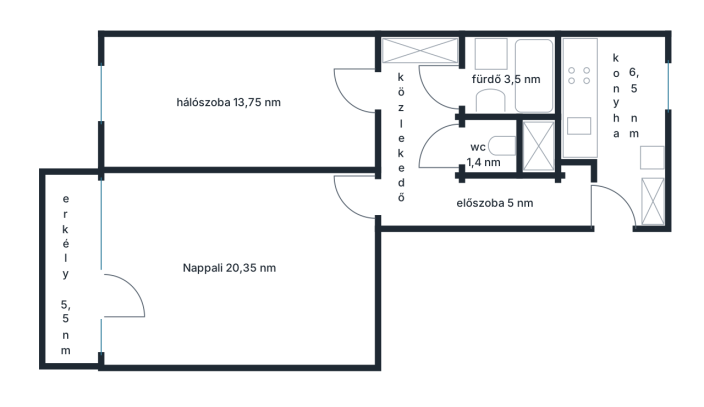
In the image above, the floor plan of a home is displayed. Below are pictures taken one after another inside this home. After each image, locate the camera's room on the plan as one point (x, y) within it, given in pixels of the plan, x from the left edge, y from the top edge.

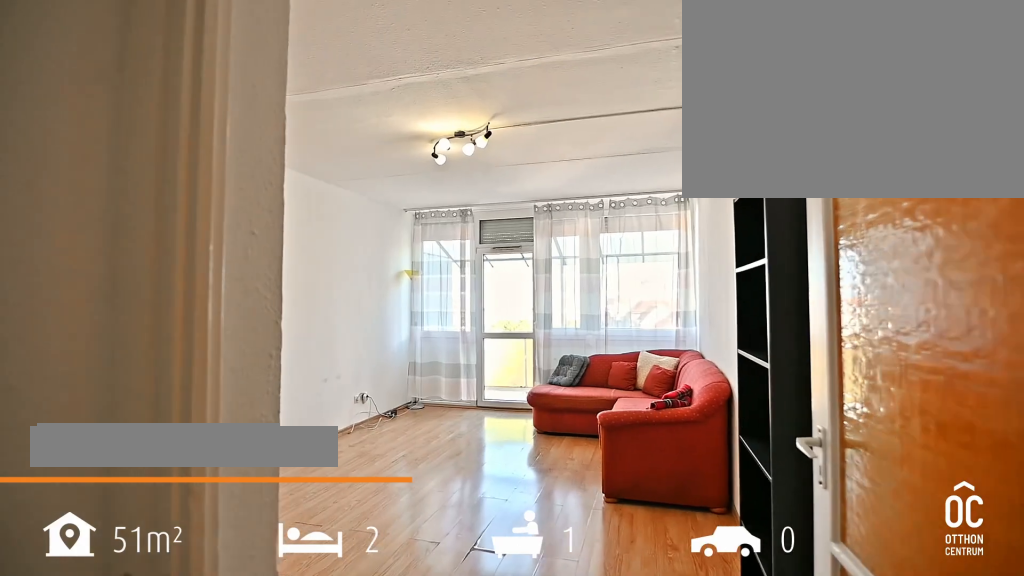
(235, 271)
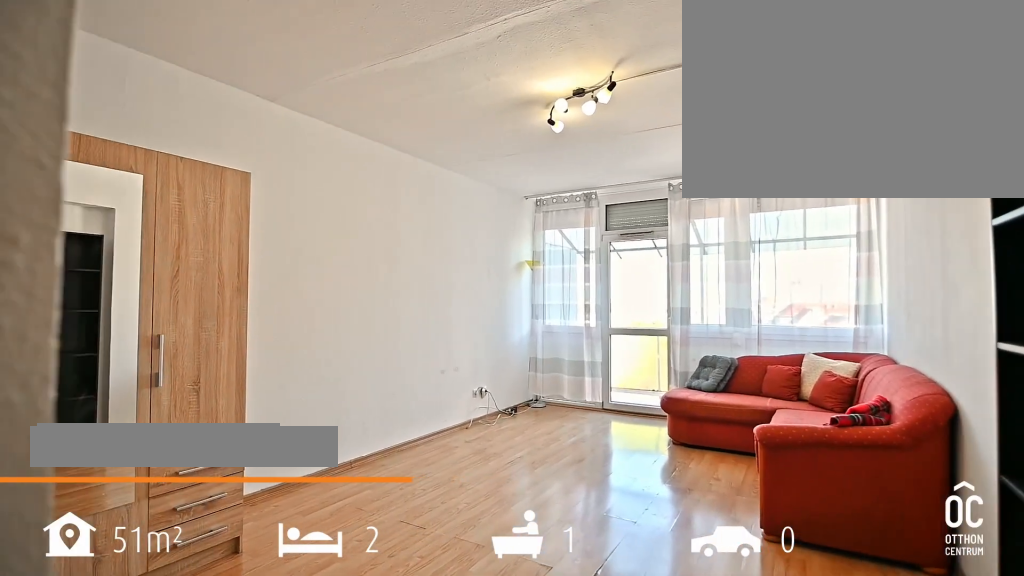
(235, 271)
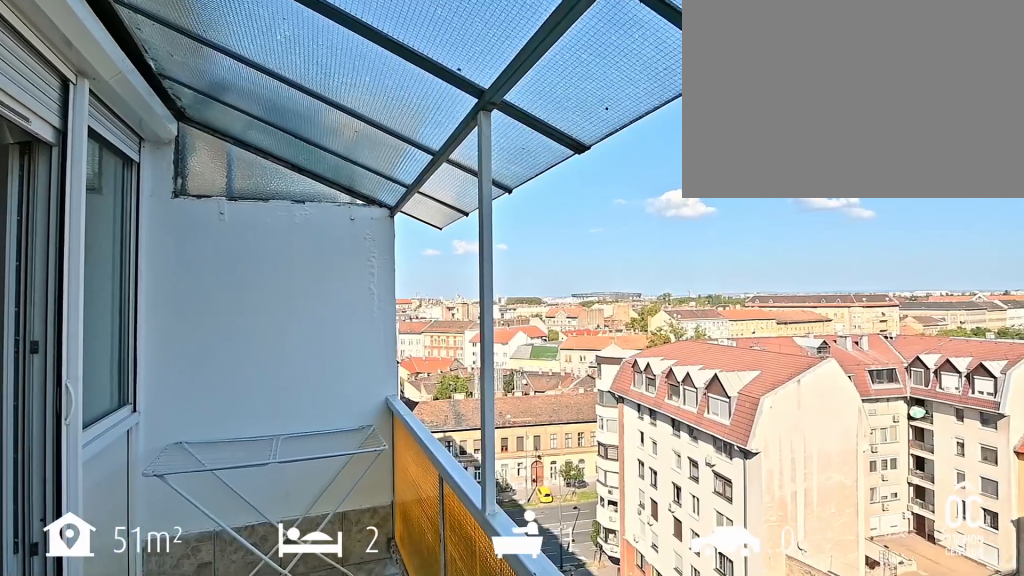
(70, 272)
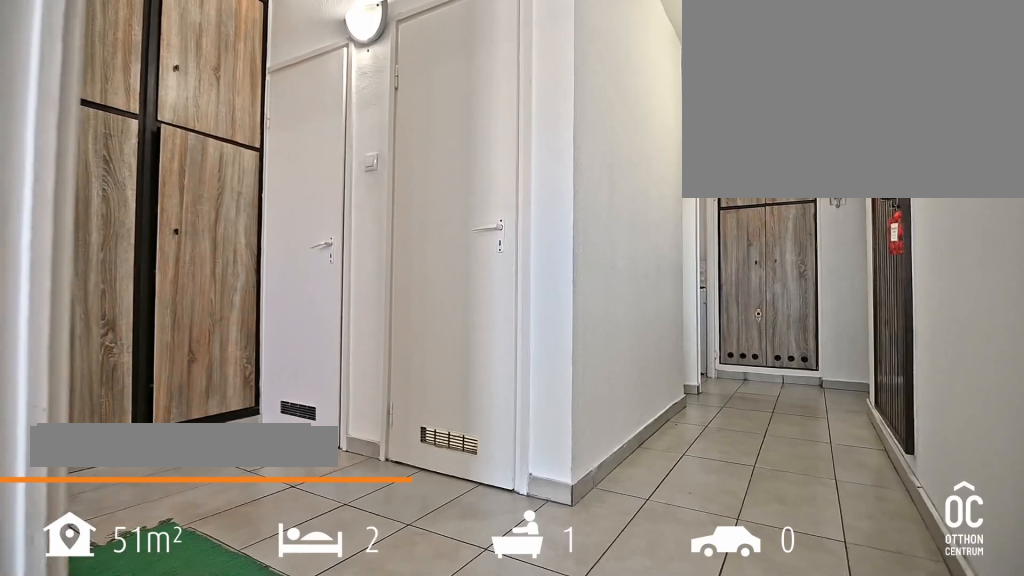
(416, 192)
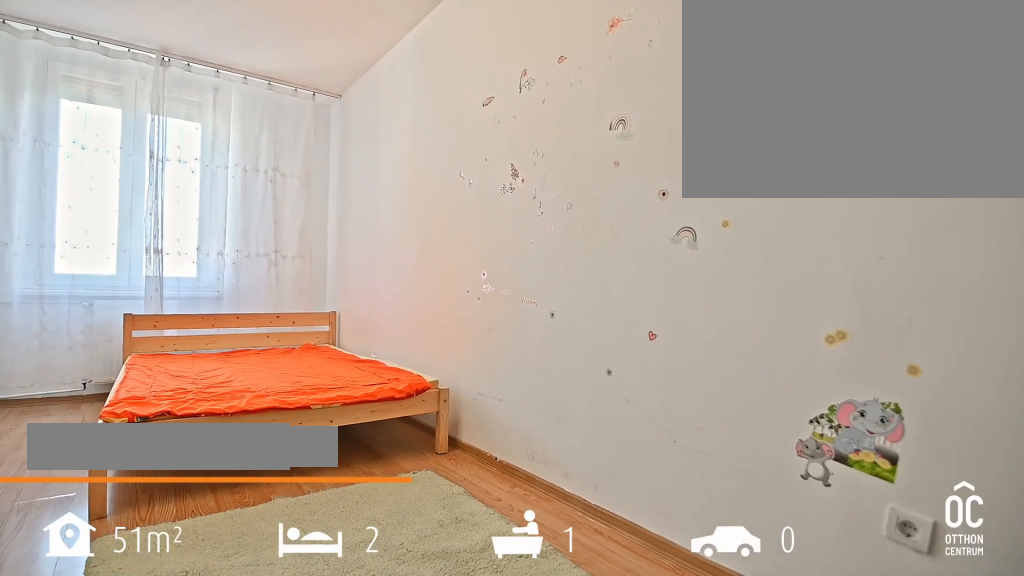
(239, 104)
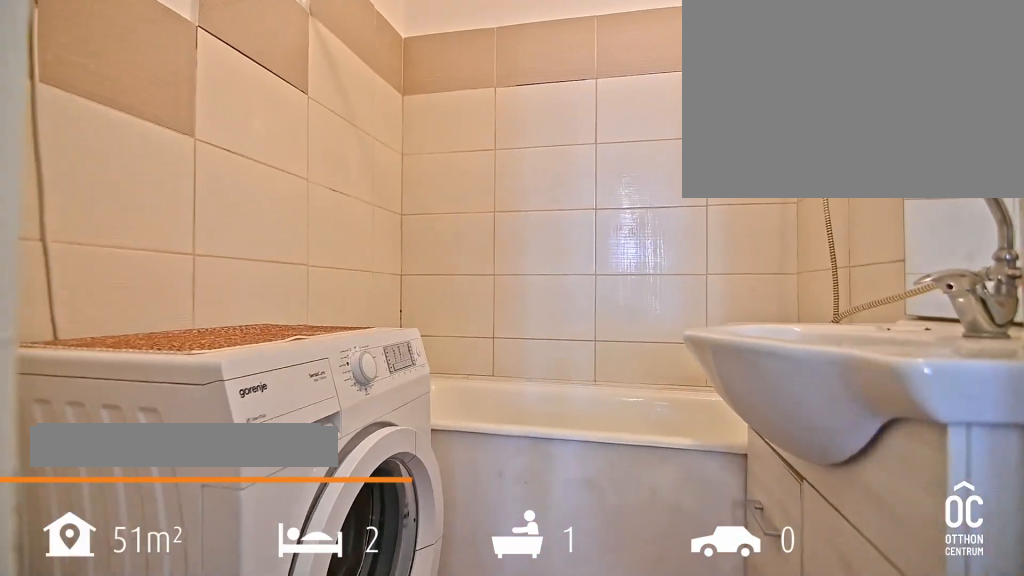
(506, 74)
